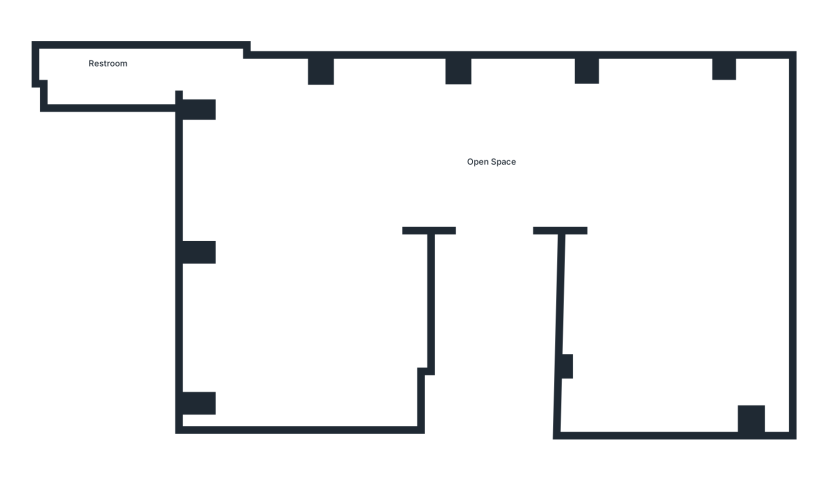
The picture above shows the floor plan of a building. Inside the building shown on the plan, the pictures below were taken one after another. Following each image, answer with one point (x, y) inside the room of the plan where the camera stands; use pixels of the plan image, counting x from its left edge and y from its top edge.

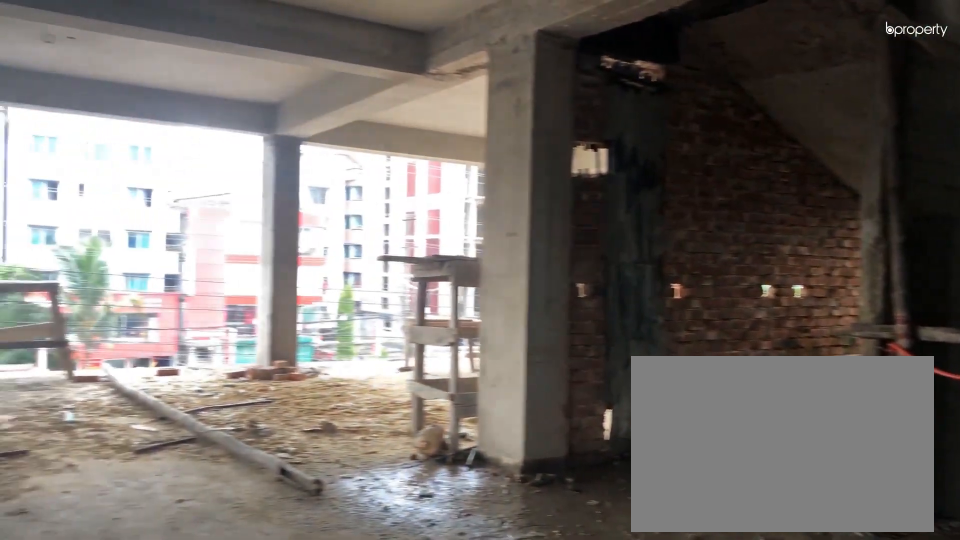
(391, 153)
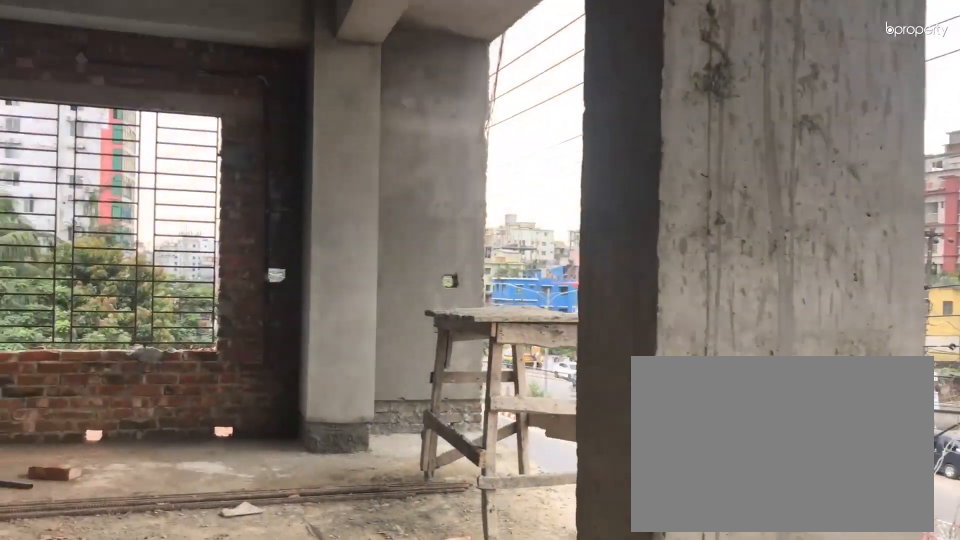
(659, 158)
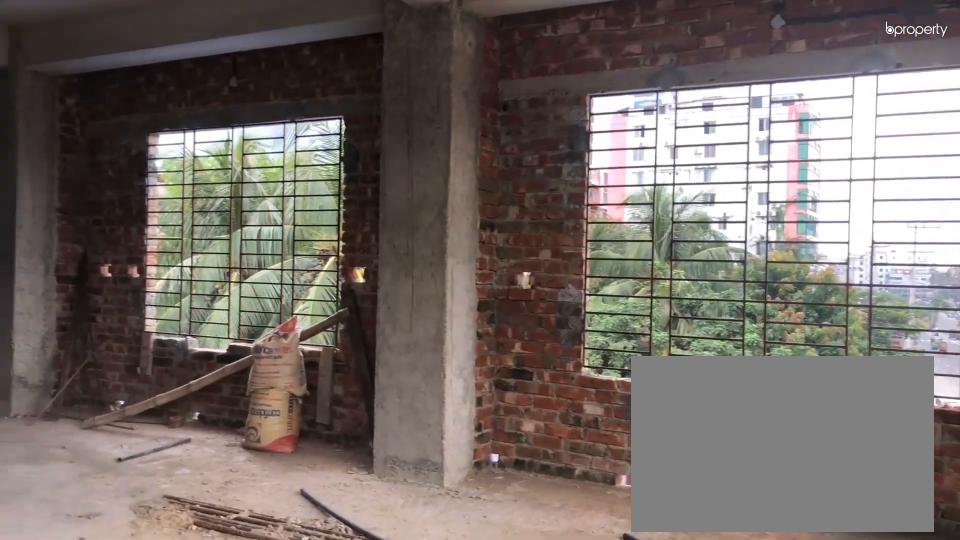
(659, 159)
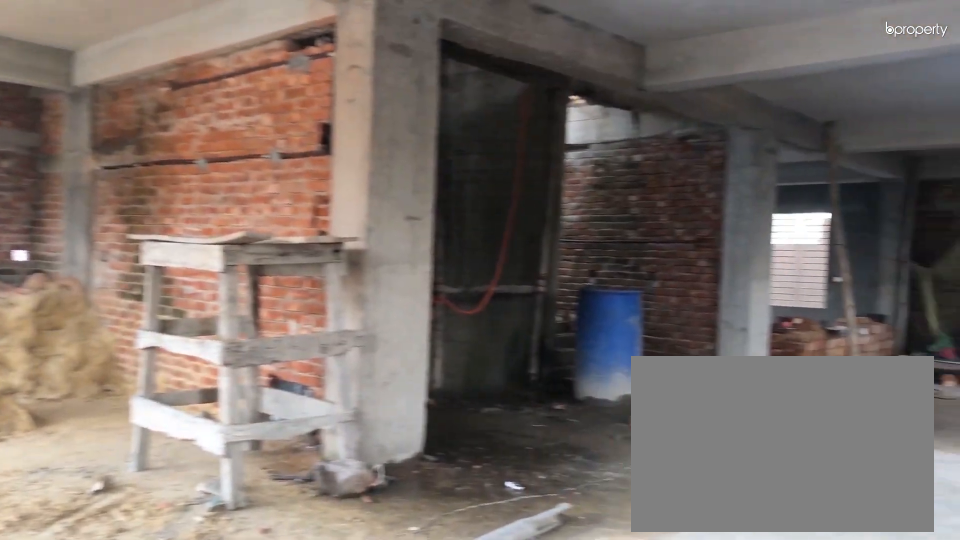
(576, 147)
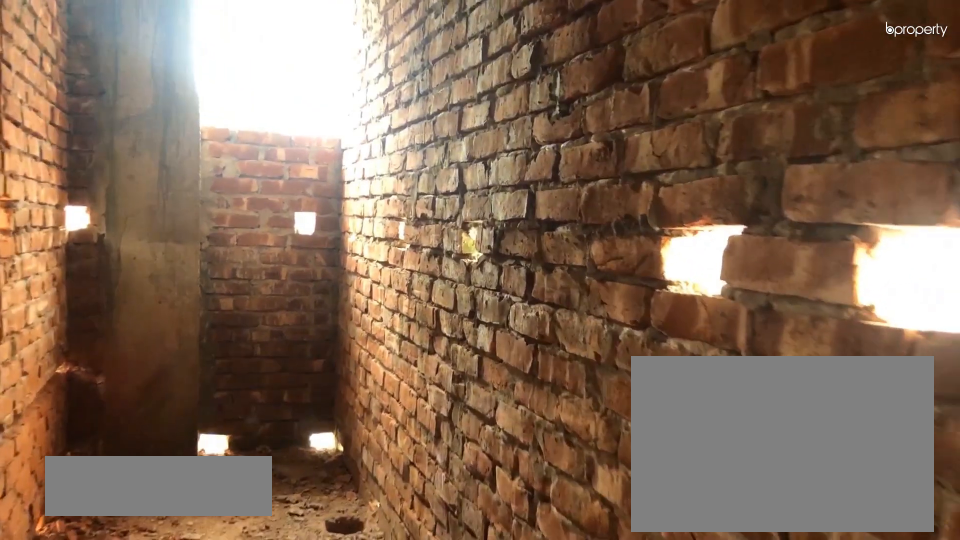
(220, 80)
